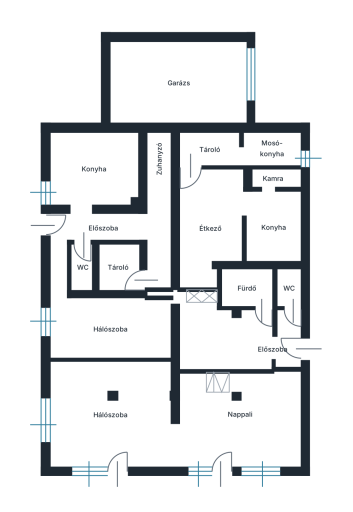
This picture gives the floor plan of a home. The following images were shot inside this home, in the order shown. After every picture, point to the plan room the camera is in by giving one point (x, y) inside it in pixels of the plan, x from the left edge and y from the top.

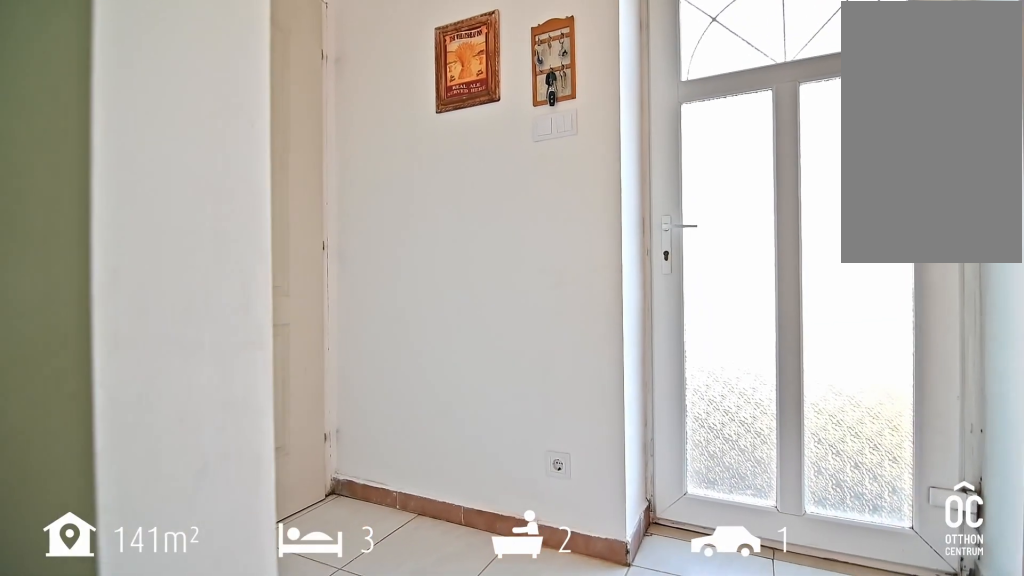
(287, 339)
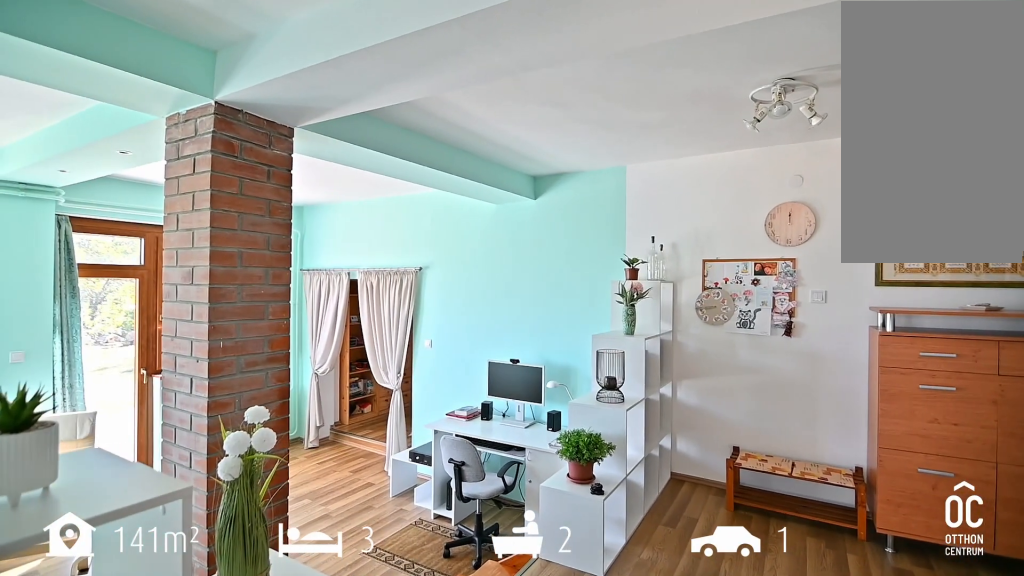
(238, 384)
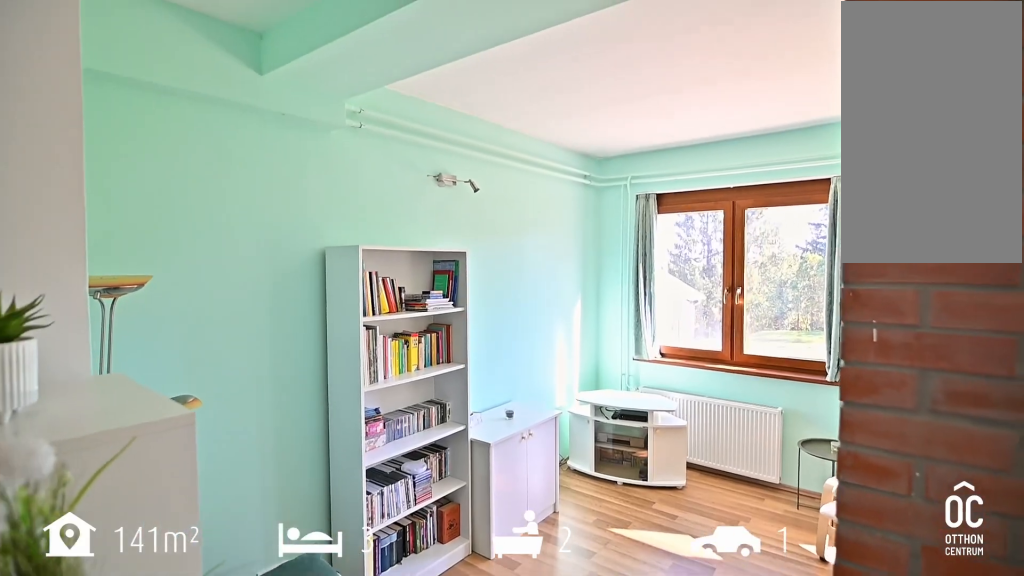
(238, 384)
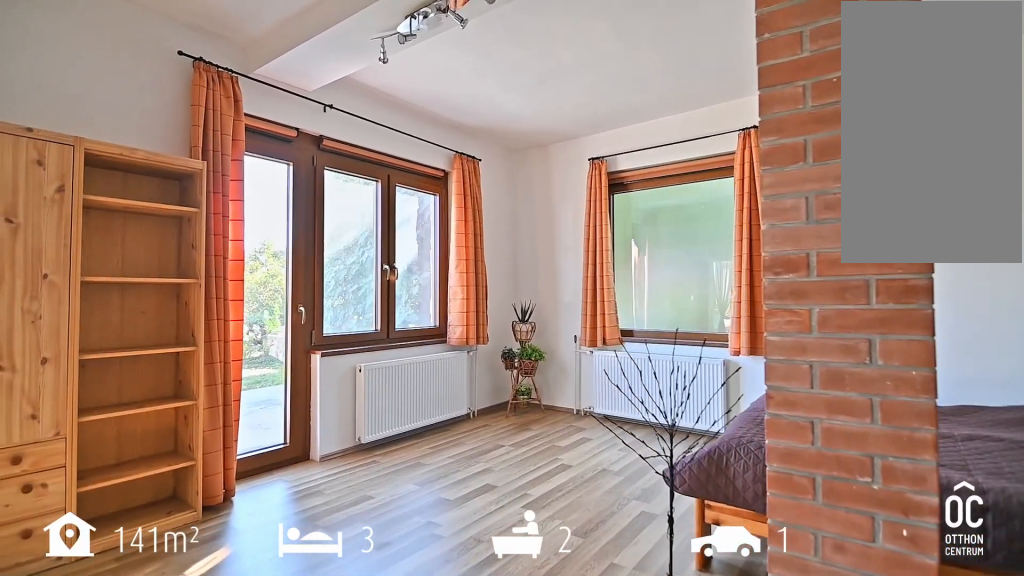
(110, 413)
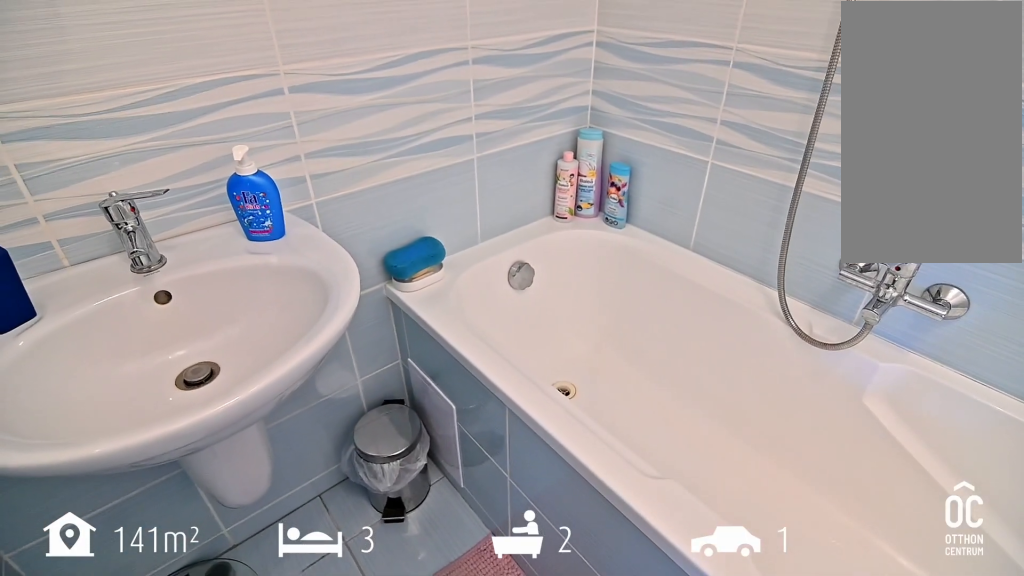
(246, 287)
